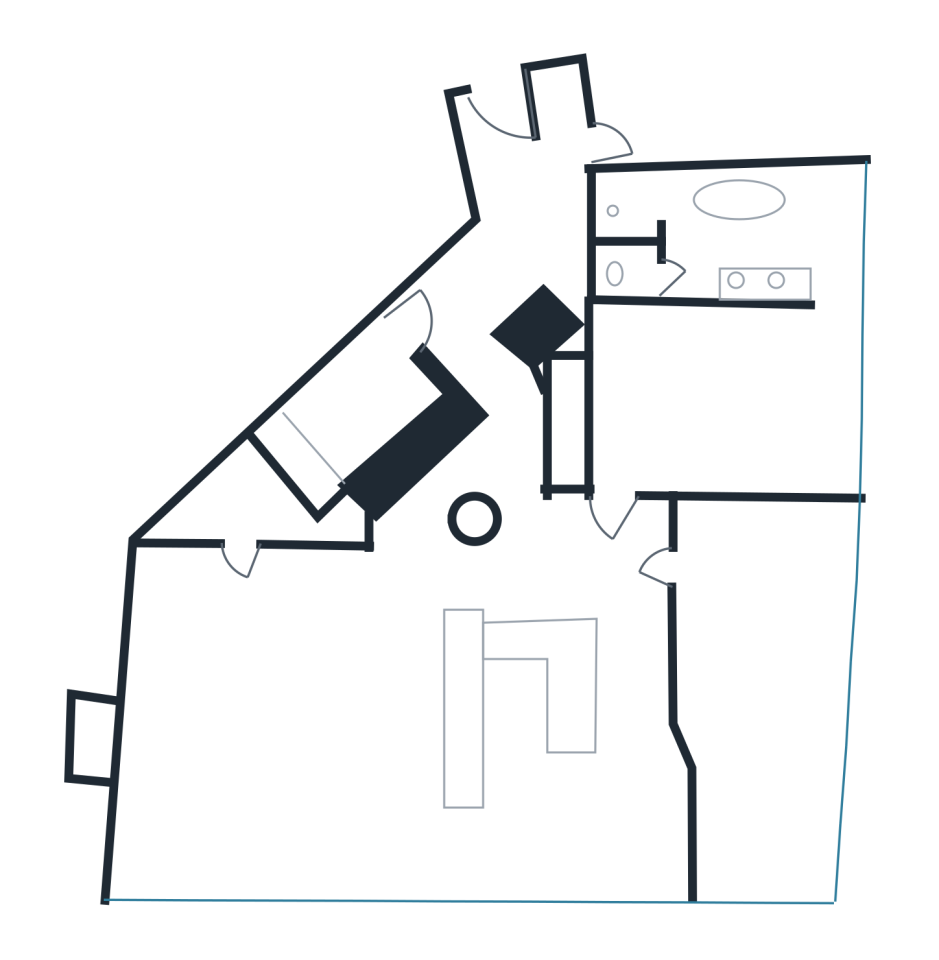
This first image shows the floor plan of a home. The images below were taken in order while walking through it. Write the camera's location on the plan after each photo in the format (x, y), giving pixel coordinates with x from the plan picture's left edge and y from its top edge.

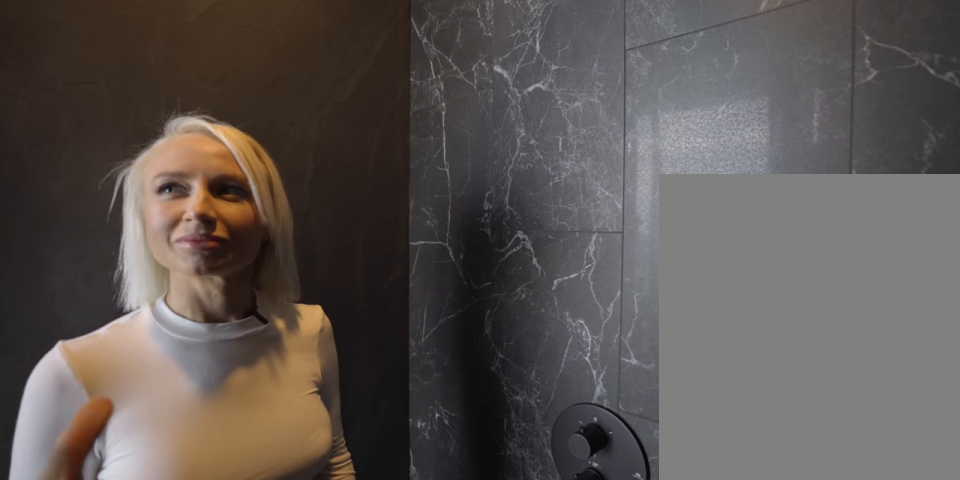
(680, 206)
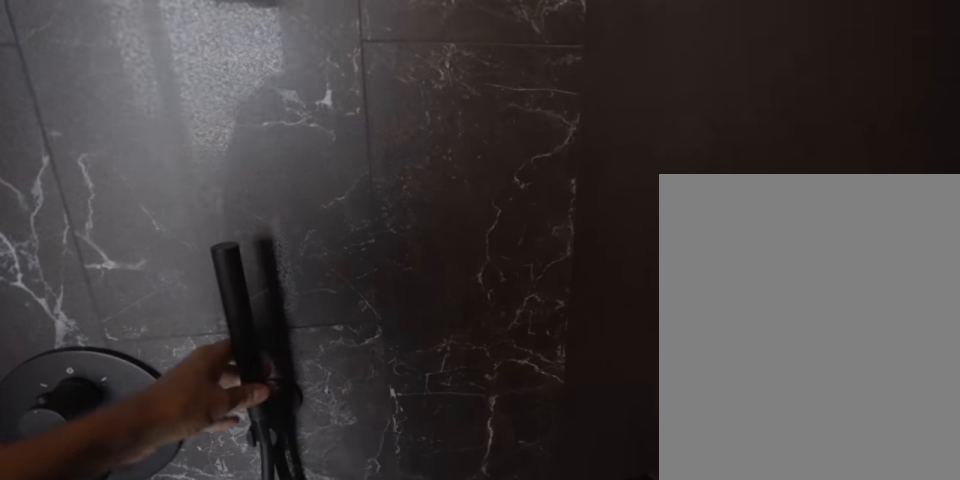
(682, 206)
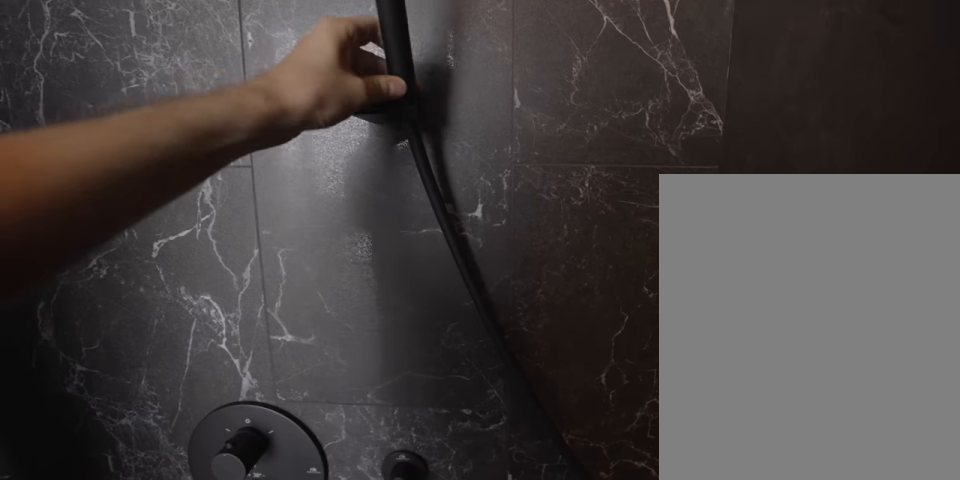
(683, 206)
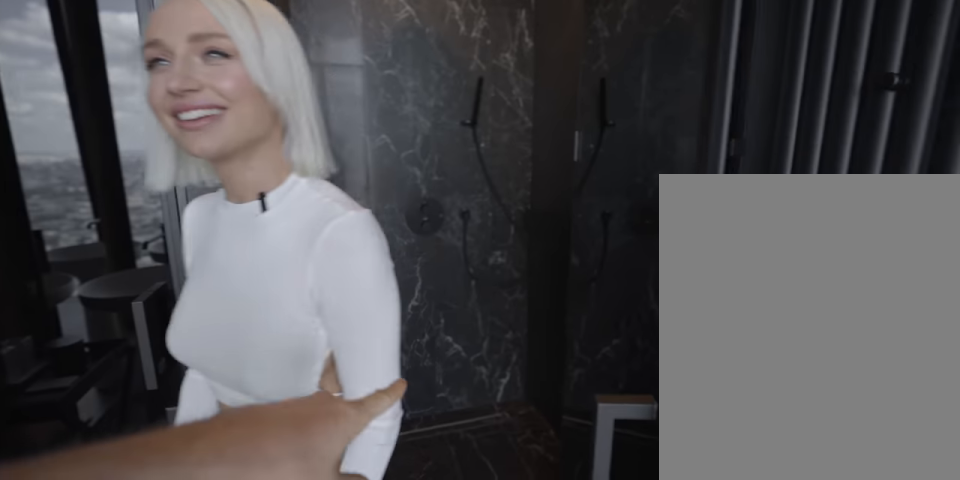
(722, 207)
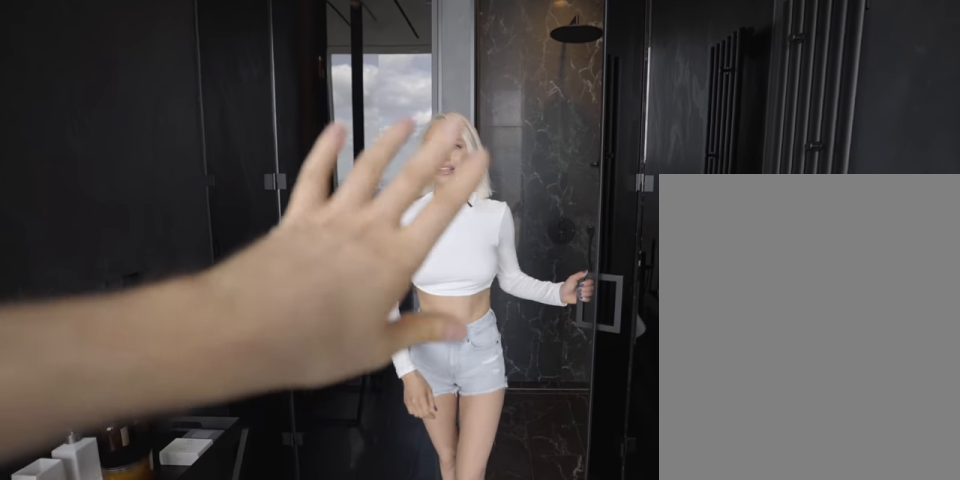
(728, 206)
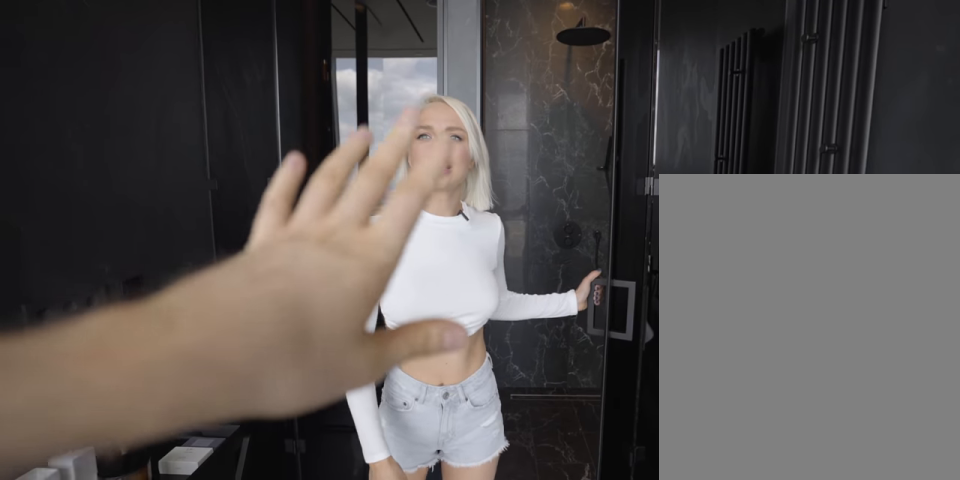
(728, 206)
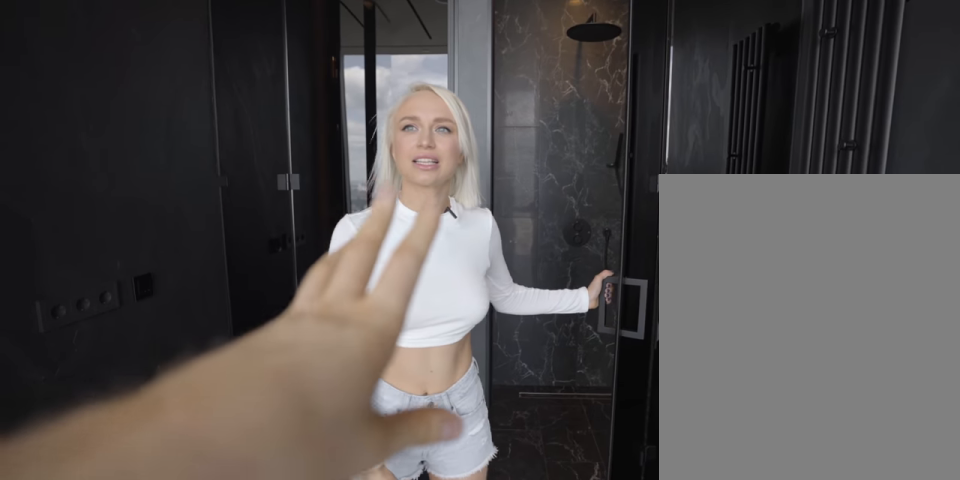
(728, 206)
